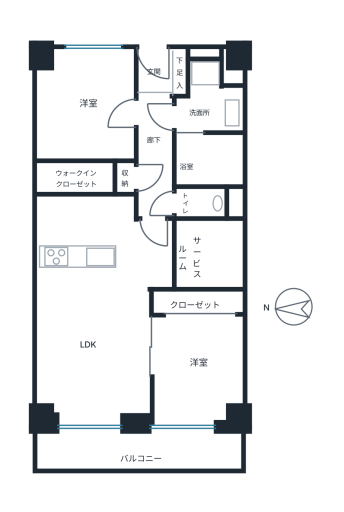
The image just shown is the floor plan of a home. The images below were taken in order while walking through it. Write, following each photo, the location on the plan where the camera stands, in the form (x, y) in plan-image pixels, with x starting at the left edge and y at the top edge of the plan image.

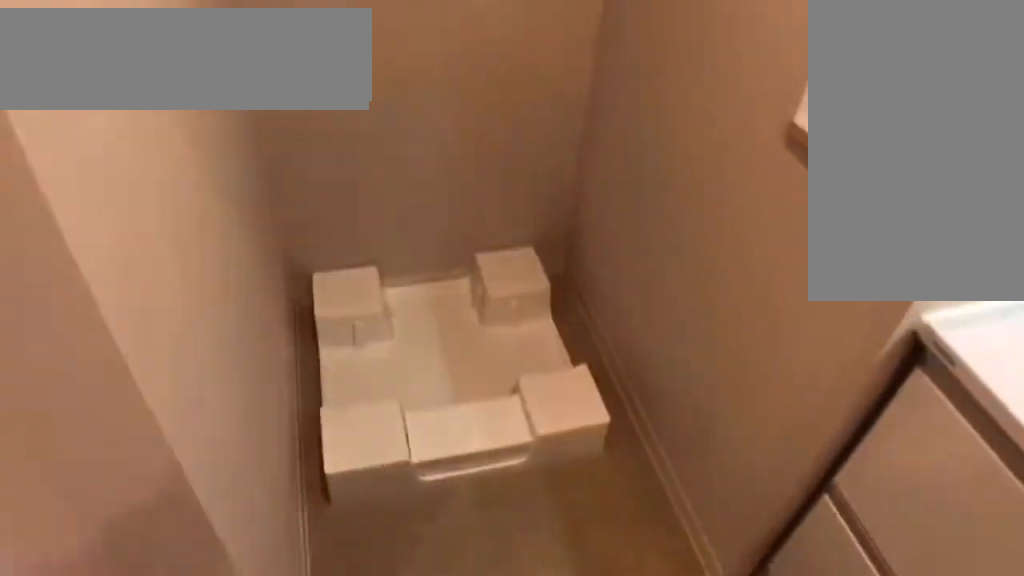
(210, 134)
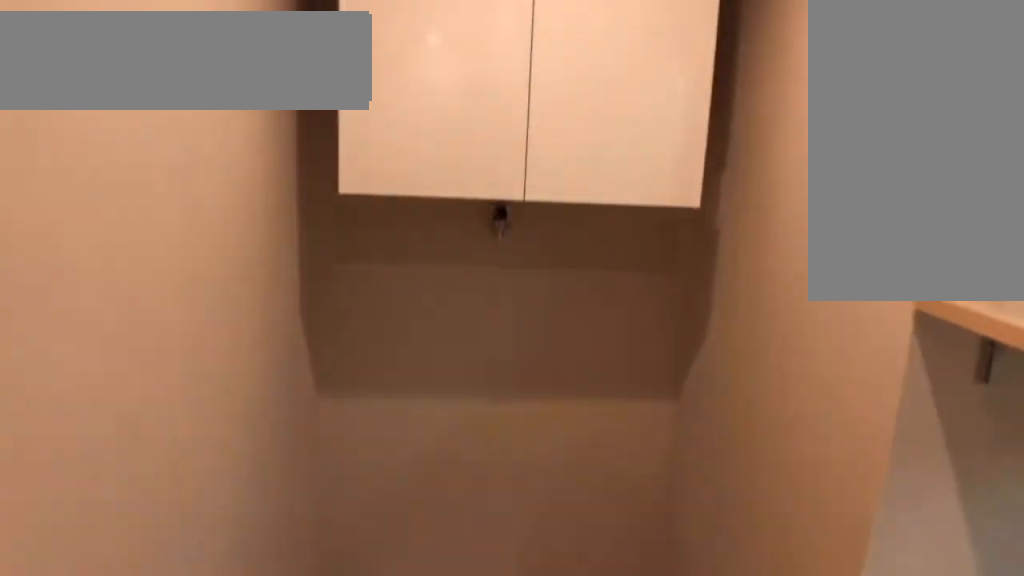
(209, 133)
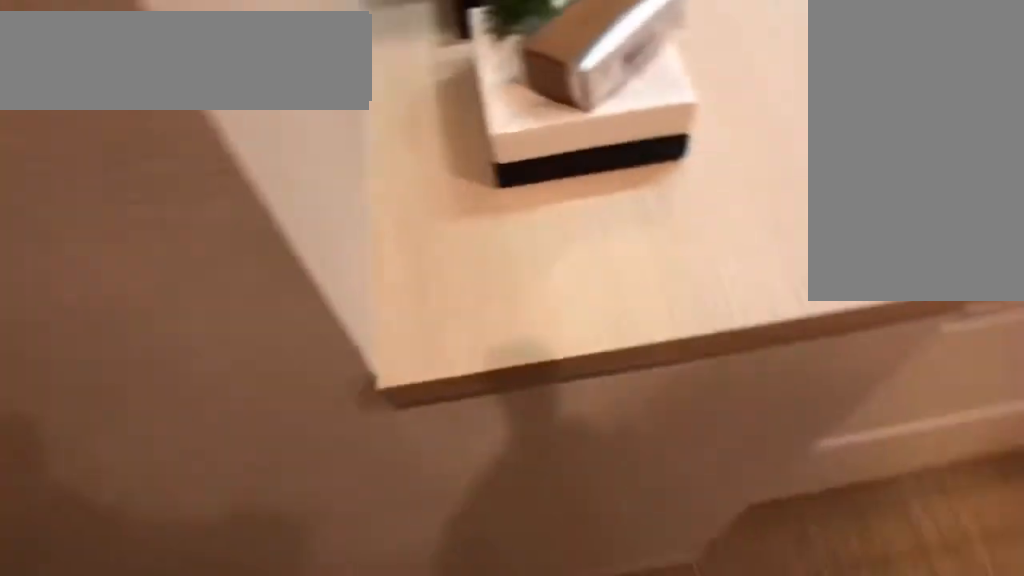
(208, 133)
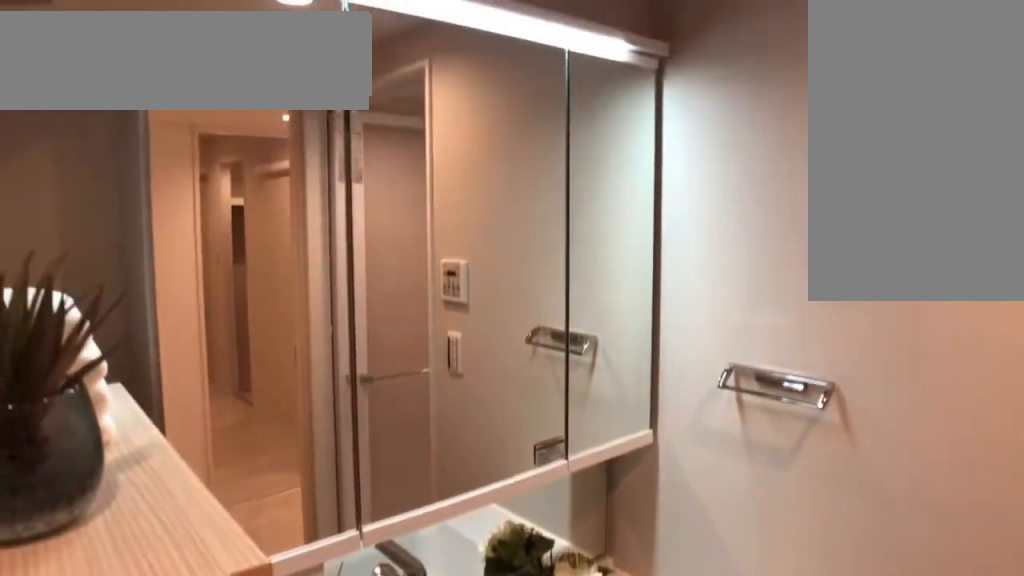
(209, 133)
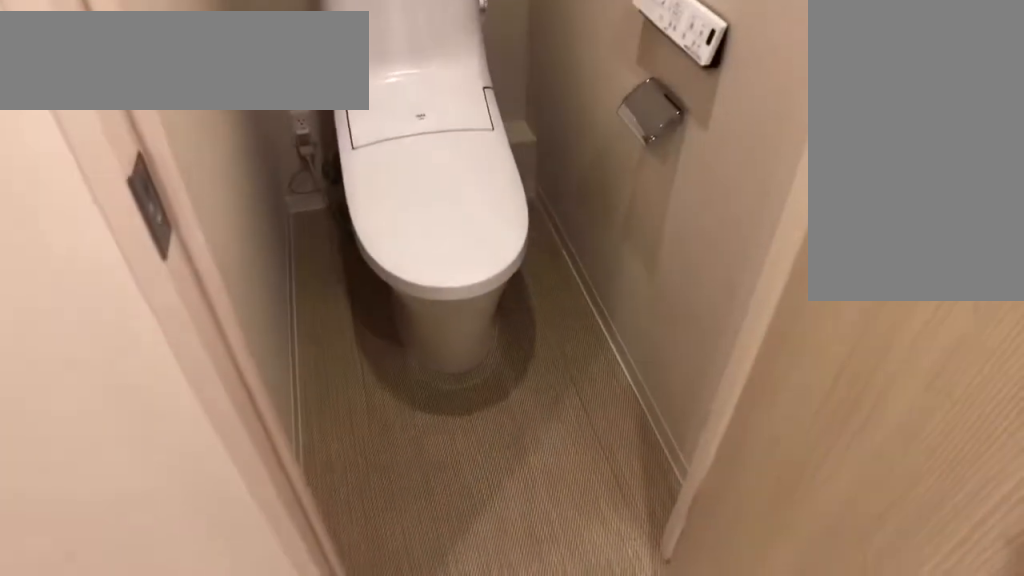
(198, 193)
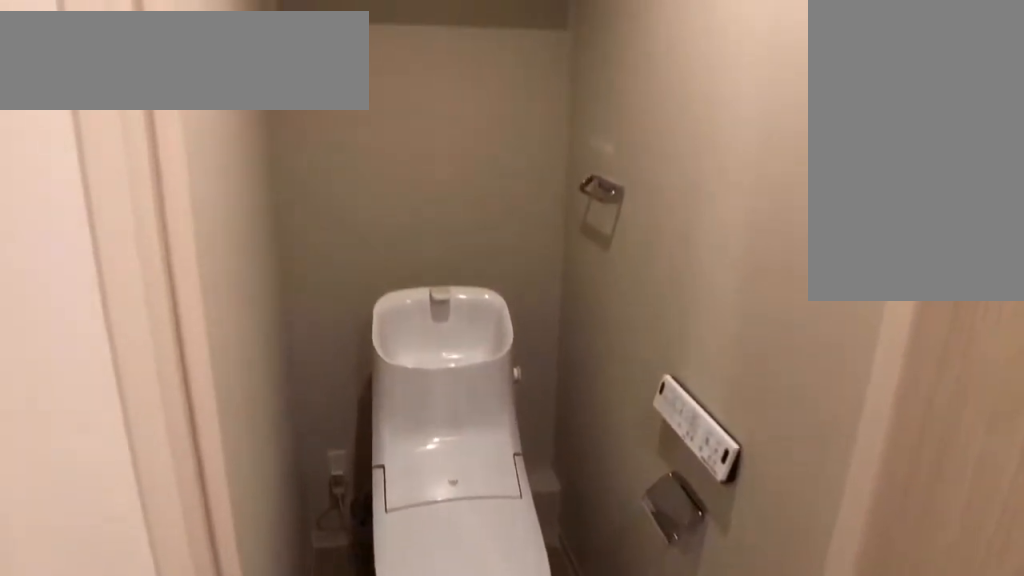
(198, 193)
